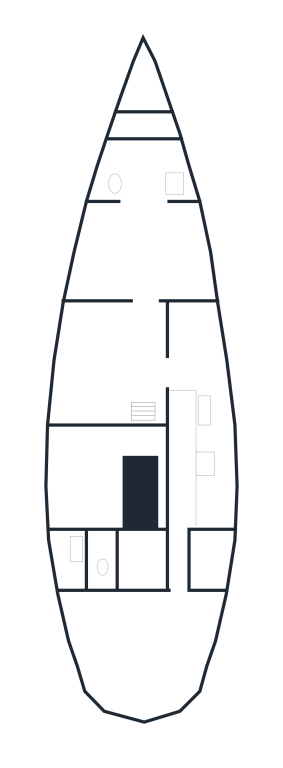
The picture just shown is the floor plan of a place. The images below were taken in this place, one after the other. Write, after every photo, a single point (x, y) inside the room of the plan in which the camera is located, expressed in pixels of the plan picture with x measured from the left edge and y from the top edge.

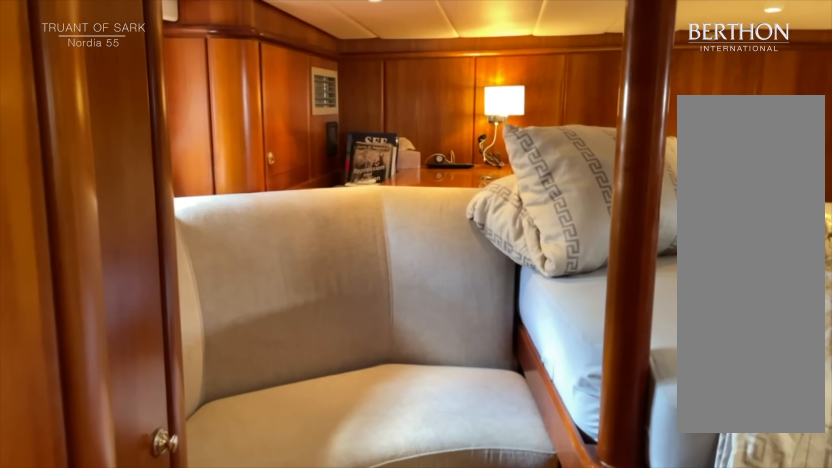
(143, 608)
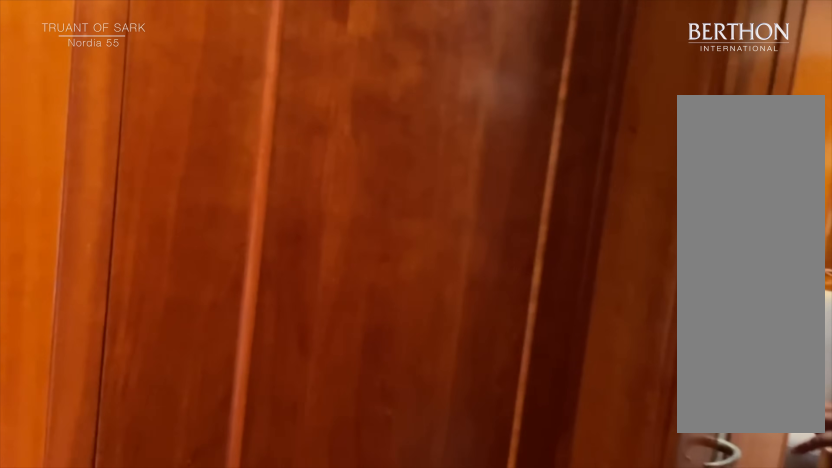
(142, 615)
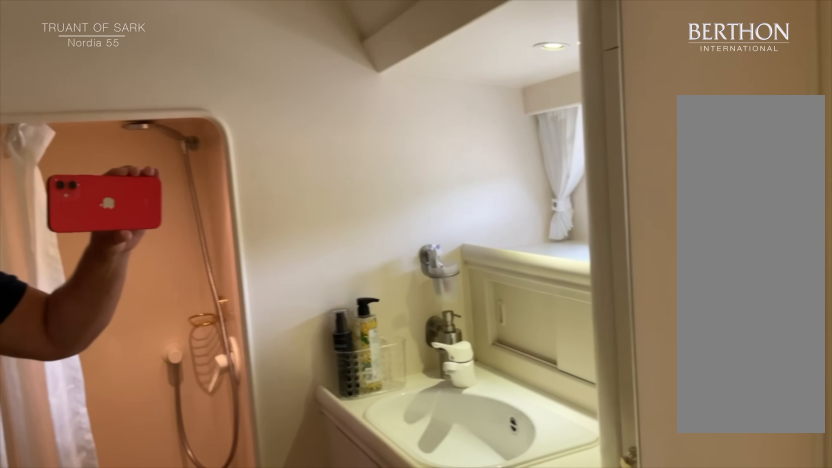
(100, 553)
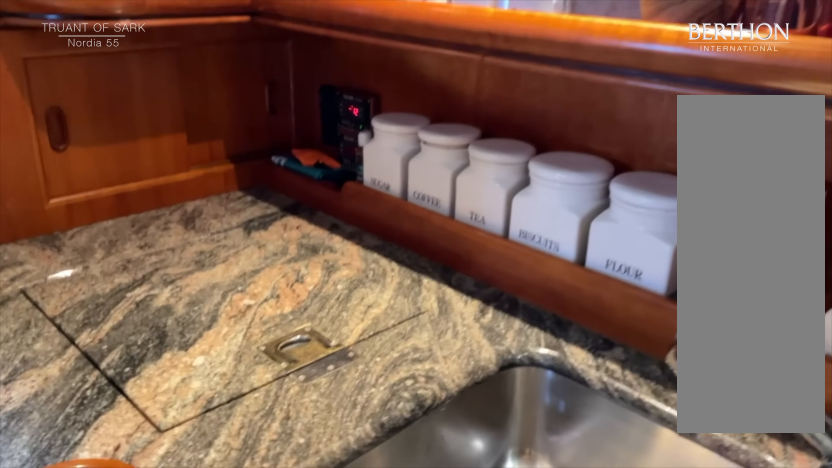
(202, 450)
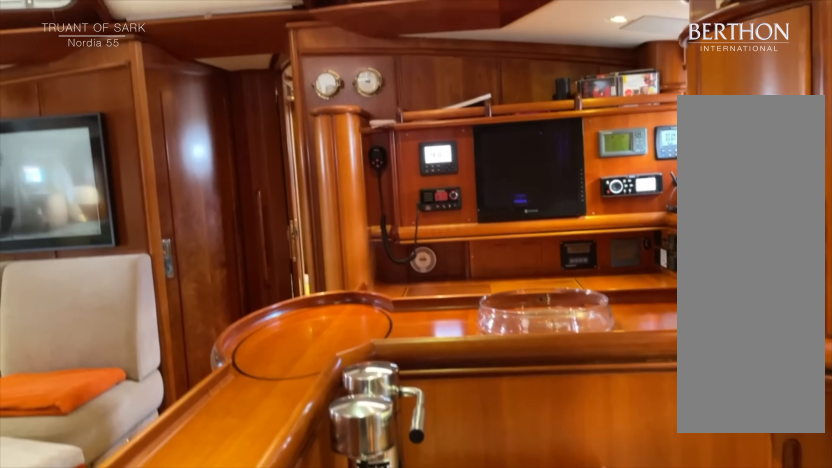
(202, 450)
